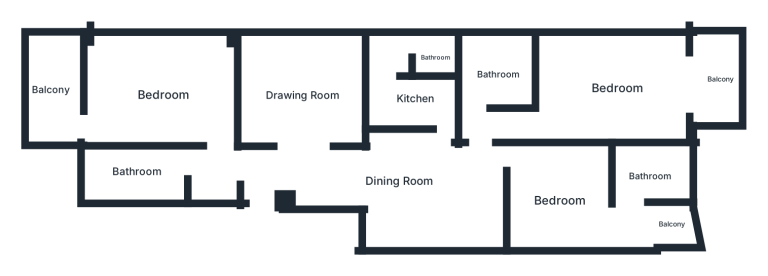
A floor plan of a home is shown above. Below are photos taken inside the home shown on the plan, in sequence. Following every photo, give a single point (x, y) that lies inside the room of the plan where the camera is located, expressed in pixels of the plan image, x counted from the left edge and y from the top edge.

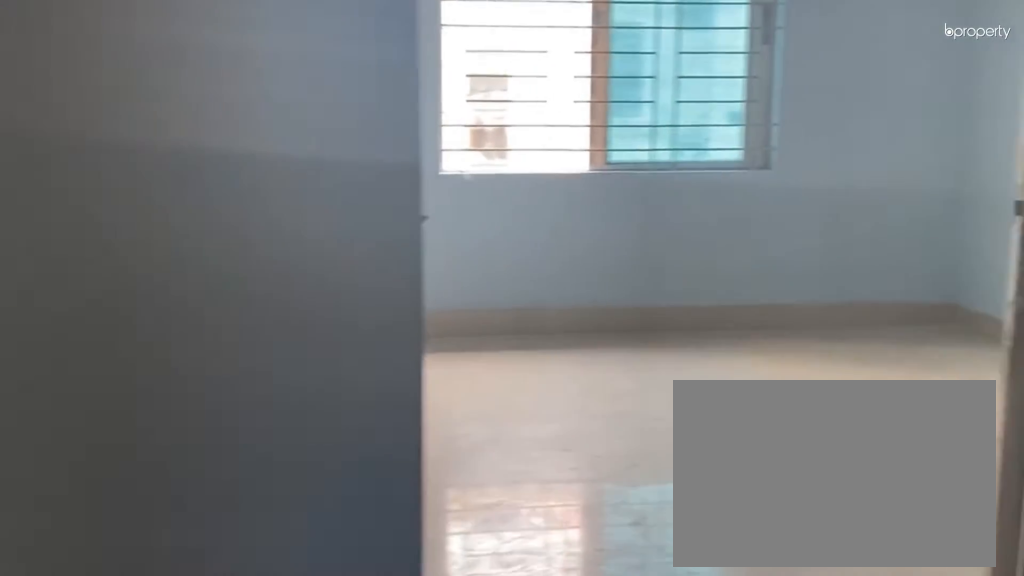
(286, 174)
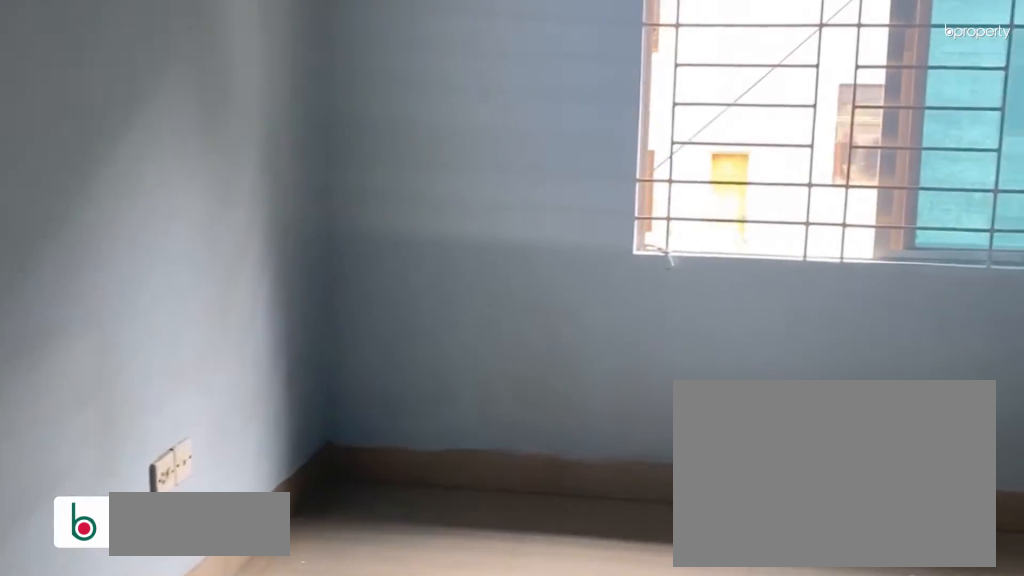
(304, 91)
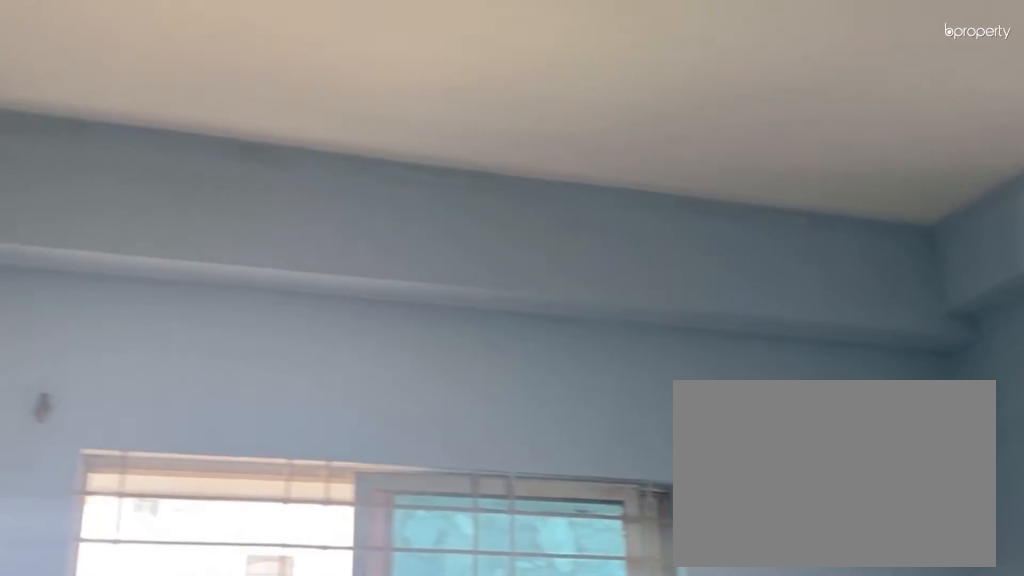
(304, 91)
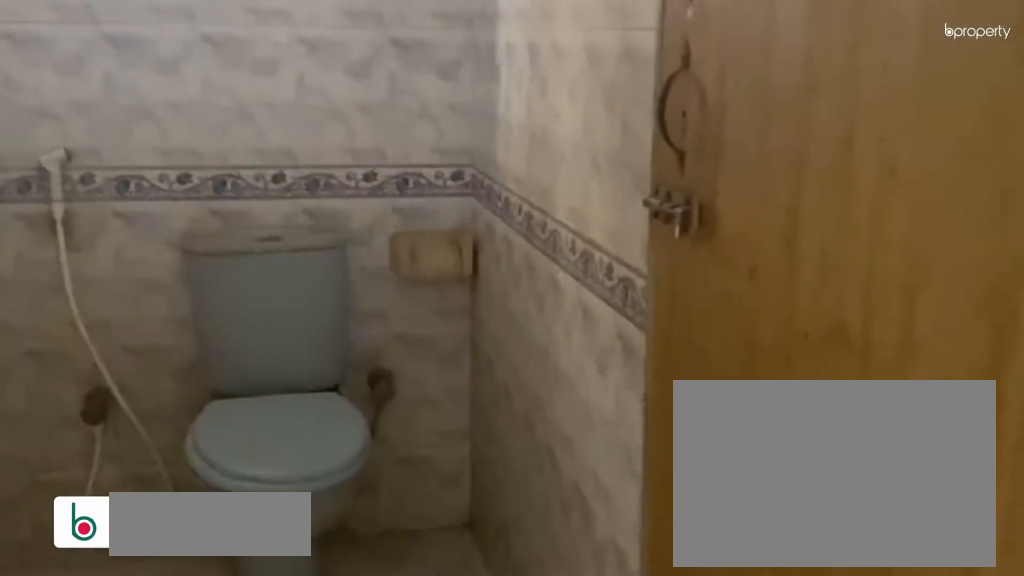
(136, 170)
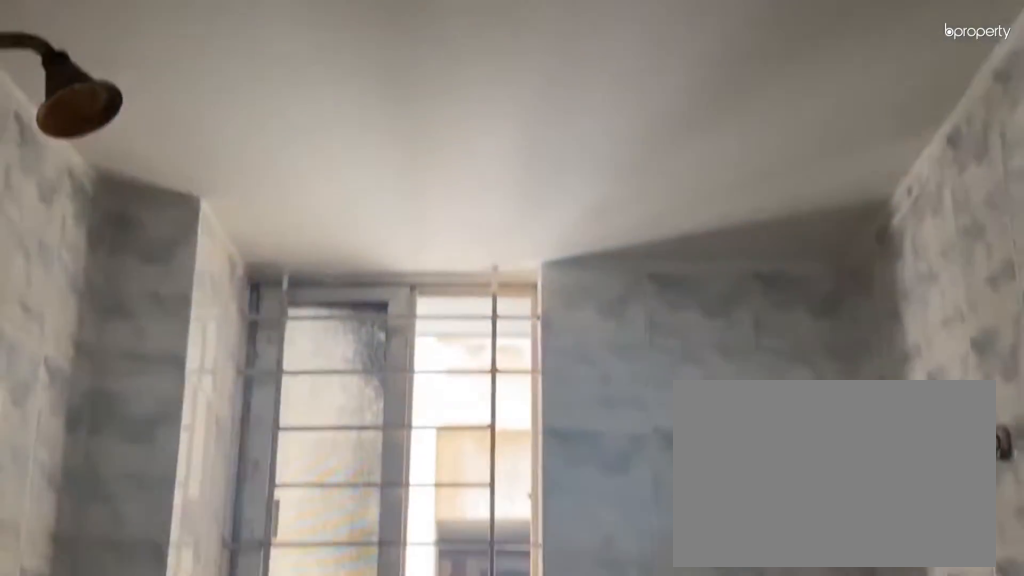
(136, 170)
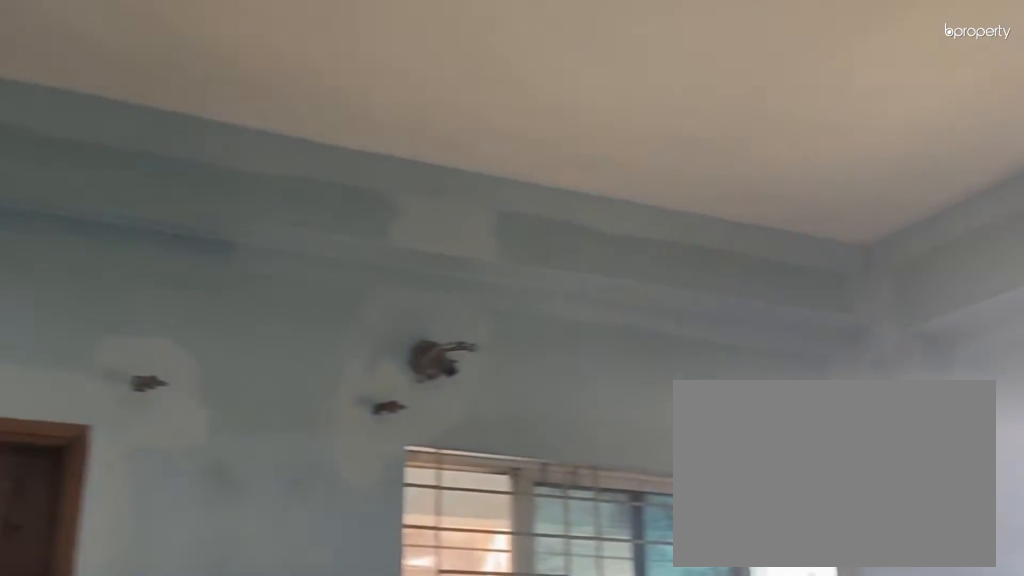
(162, 94)
